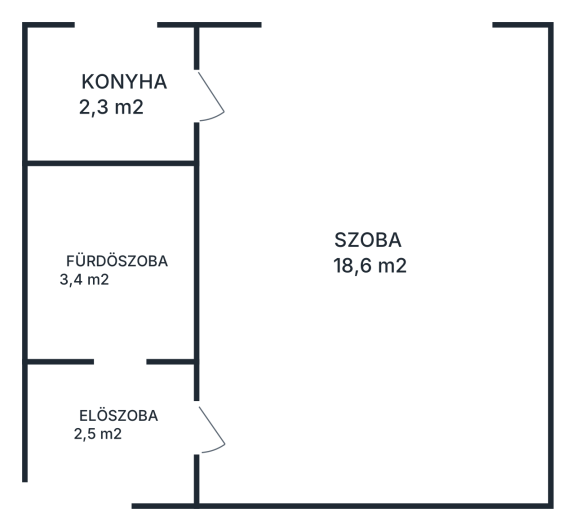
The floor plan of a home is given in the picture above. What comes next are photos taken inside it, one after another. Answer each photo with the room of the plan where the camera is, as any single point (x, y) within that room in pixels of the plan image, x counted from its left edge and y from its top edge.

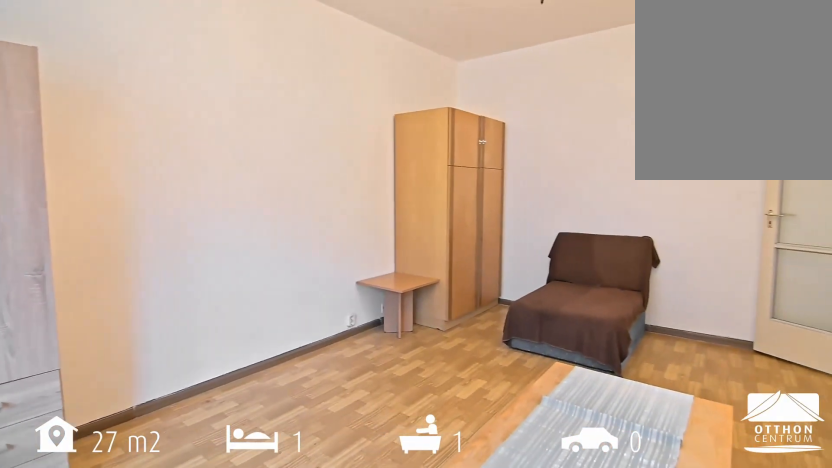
(384, 265)
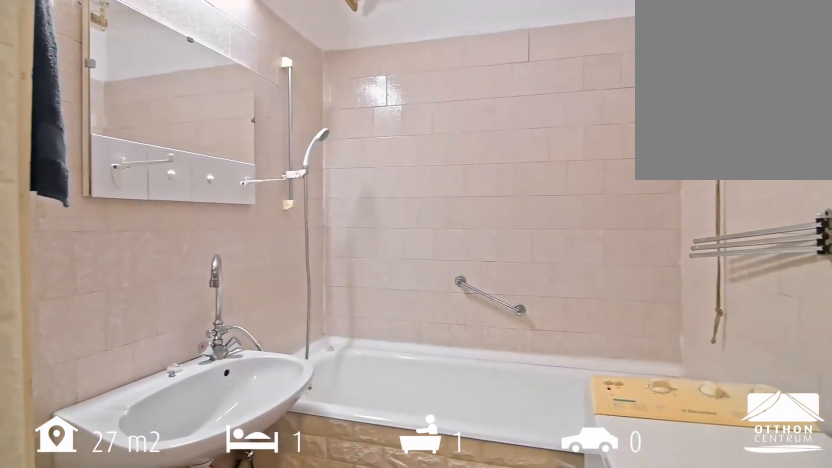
(111, 265)
